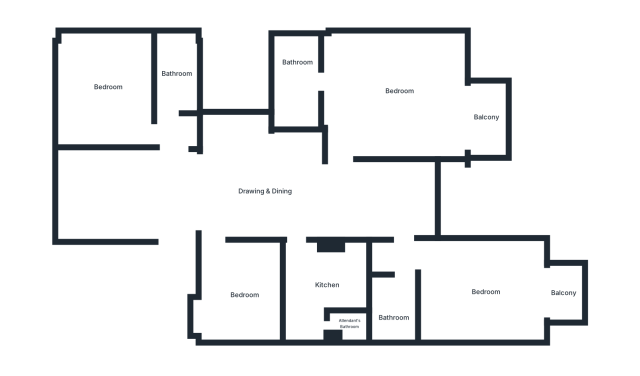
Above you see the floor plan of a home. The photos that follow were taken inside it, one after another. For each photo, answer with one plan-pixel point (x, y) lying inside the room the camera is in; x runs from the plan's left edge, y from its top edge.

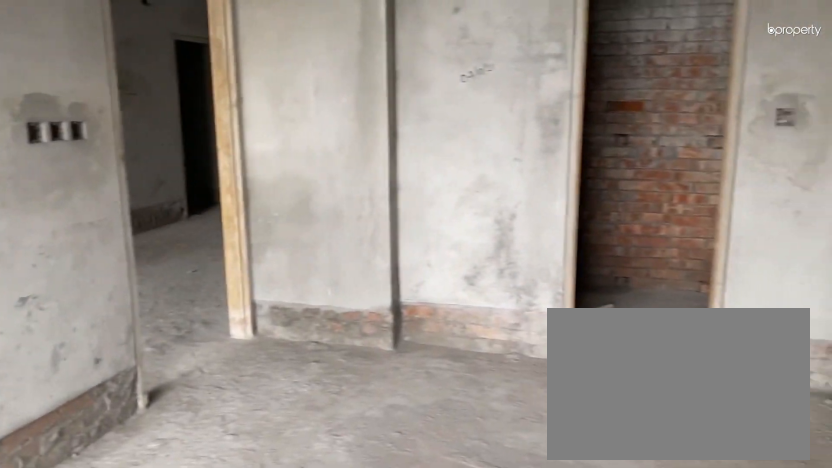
(399, 97)
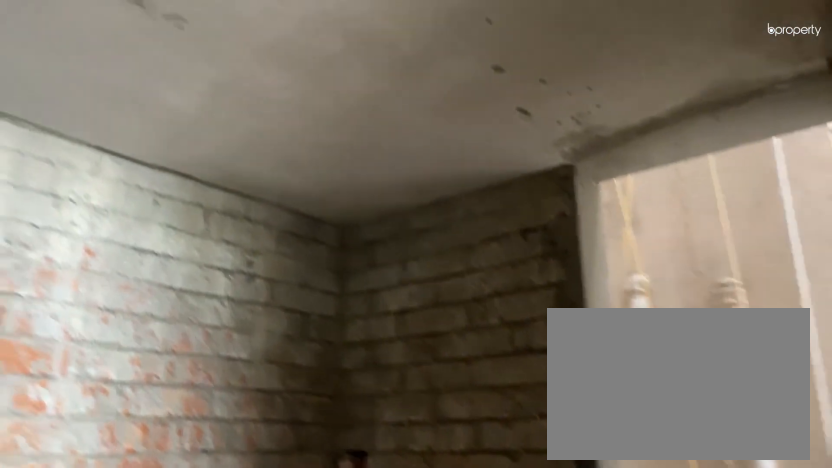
(296, 83)
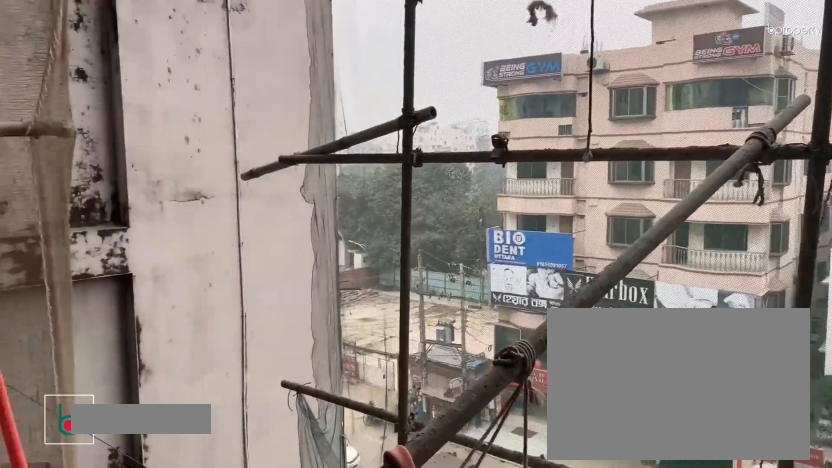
(482, 117)
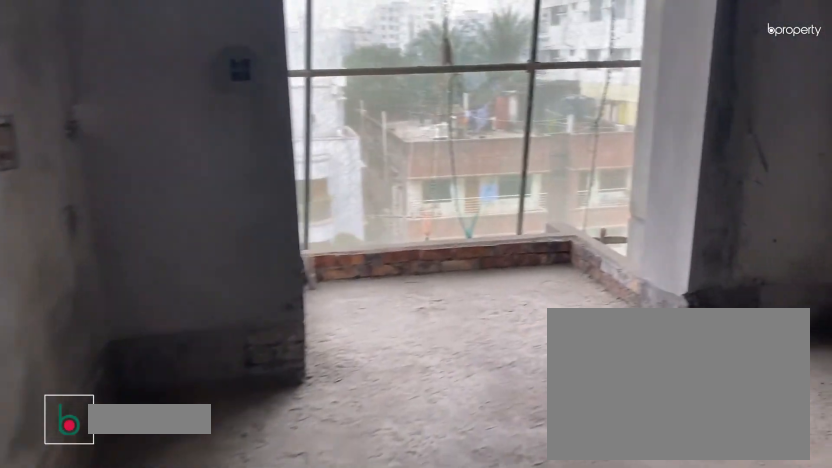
(485, 294)
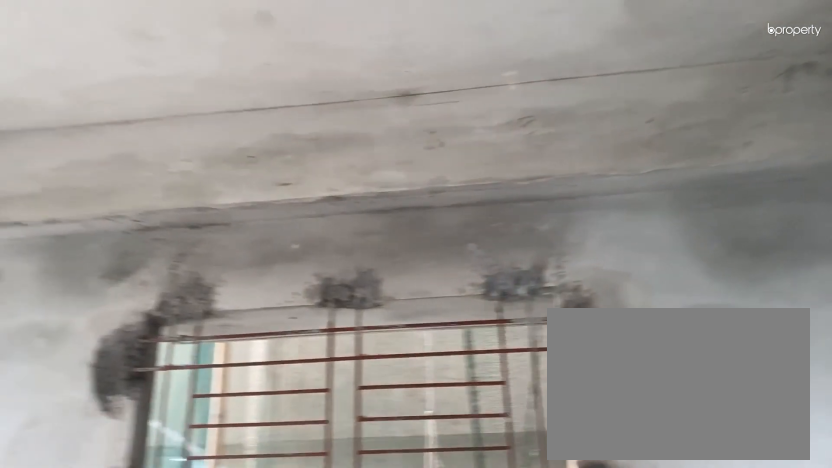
(485, 294)
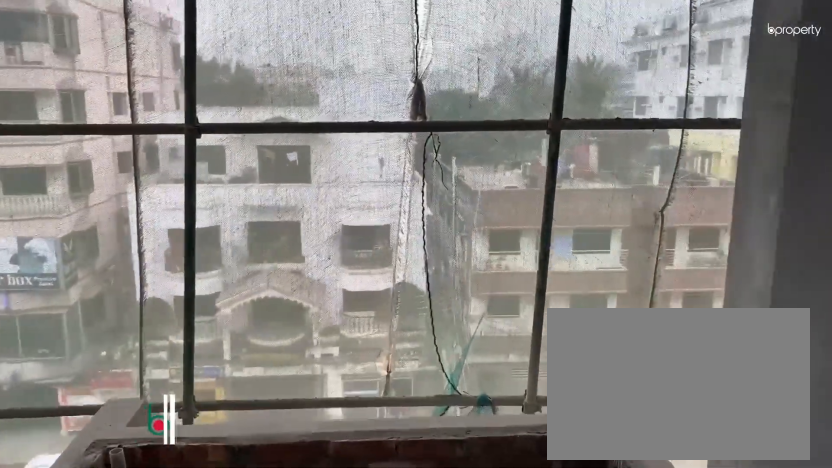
(562, 292)
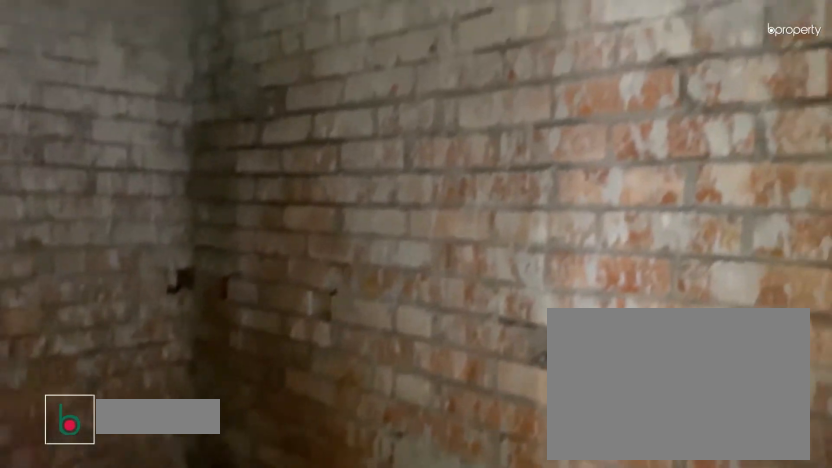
(391, 307)
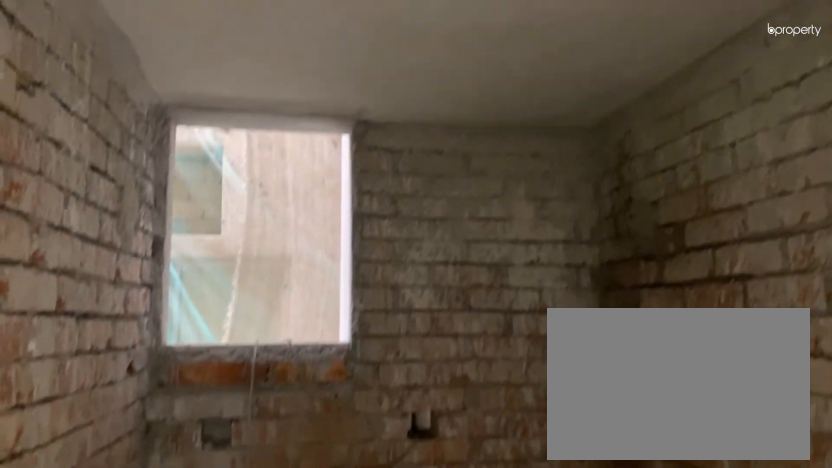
(391, 307)
